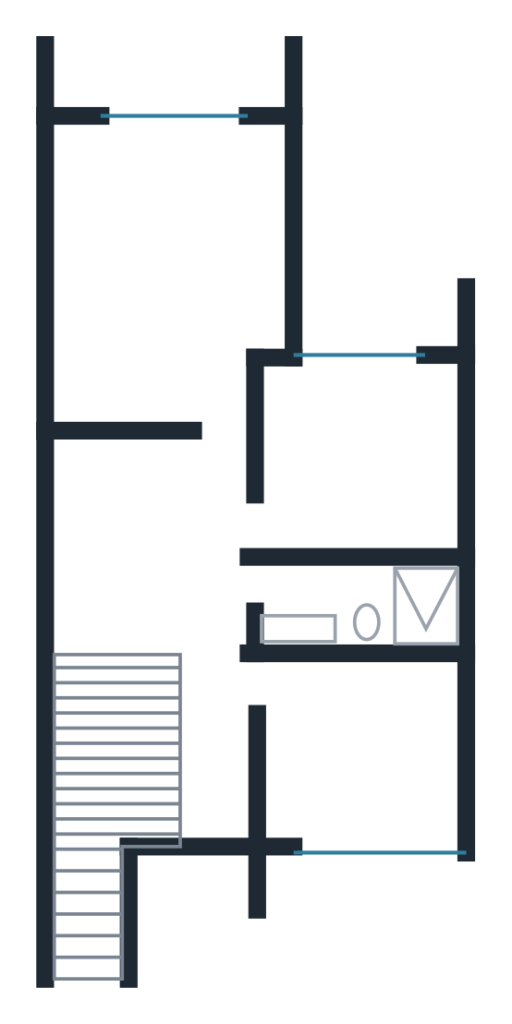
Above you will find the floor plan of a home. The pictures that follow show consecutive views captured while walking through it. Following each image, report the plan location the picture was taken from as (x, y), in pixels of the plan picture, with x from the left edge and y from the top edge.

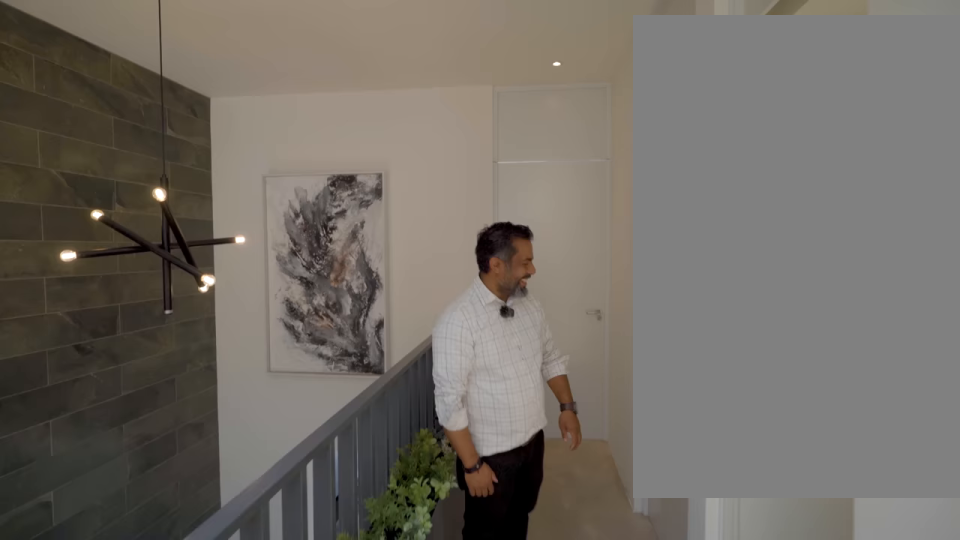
(221, 574)
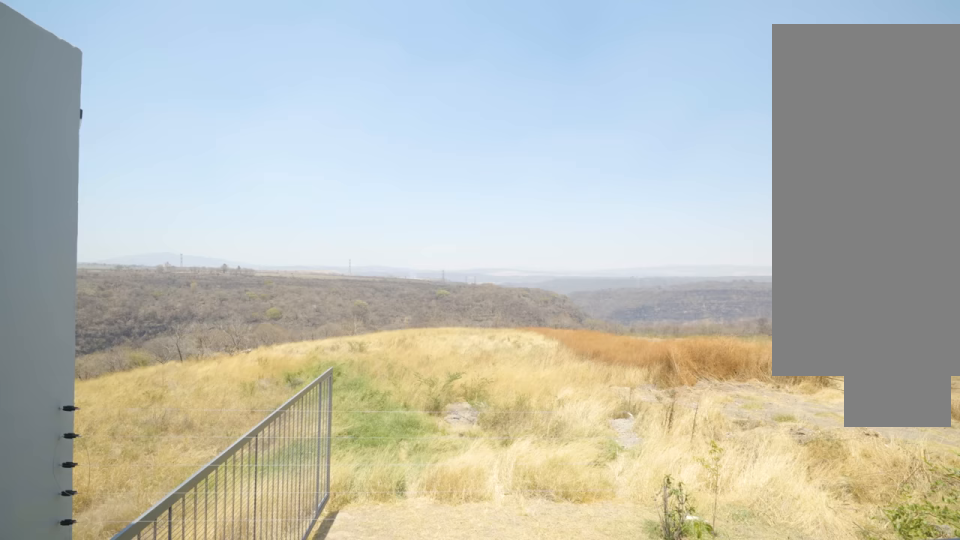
(159, 114)
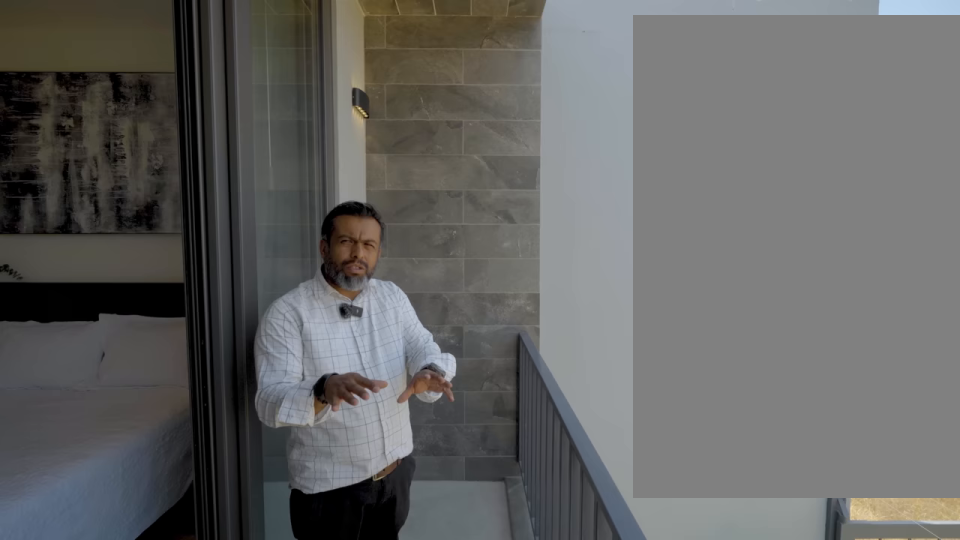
(192, 87)
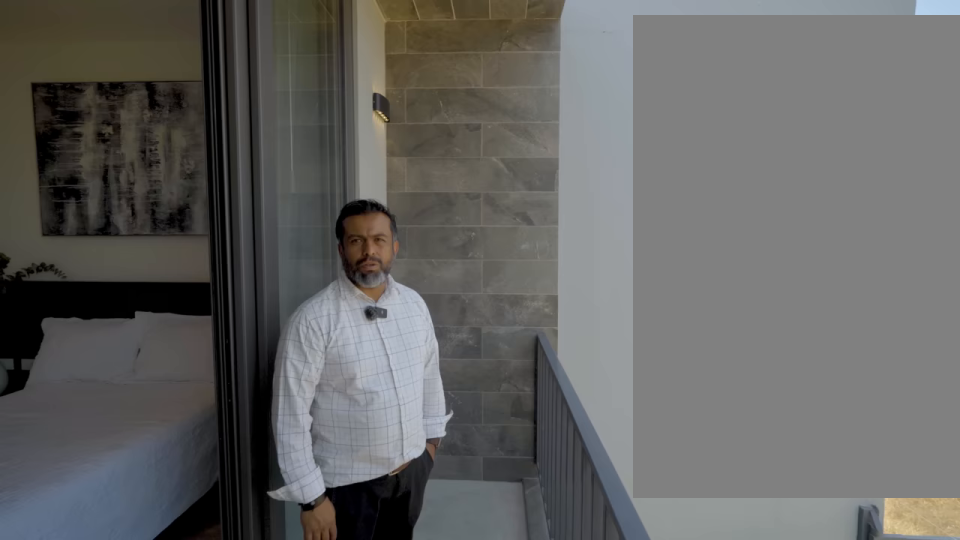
(193, 86)
